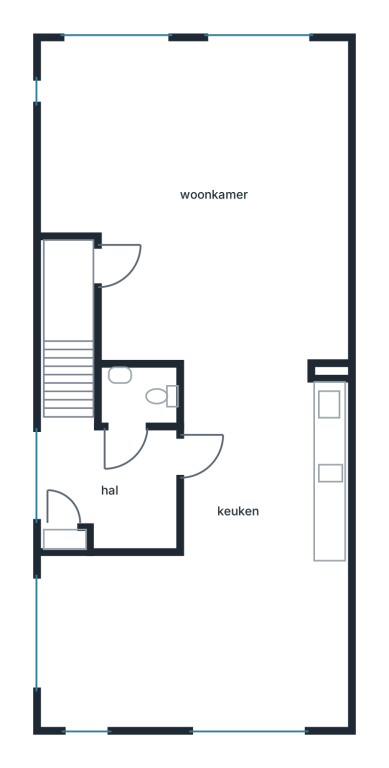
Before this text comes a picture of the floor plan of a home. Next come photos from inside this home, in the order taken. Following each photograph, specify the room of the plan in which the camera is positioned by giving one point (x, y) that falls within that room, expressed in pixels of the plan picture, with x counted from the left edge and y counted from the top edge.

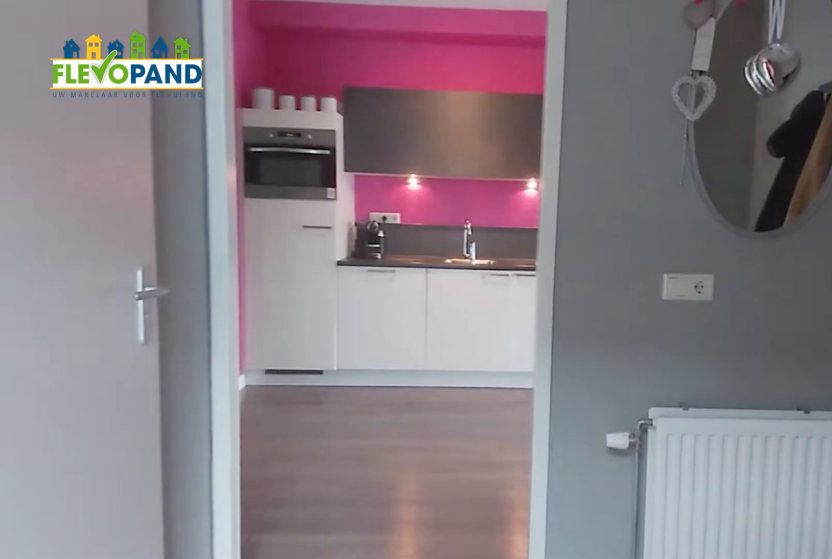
(112, 483)
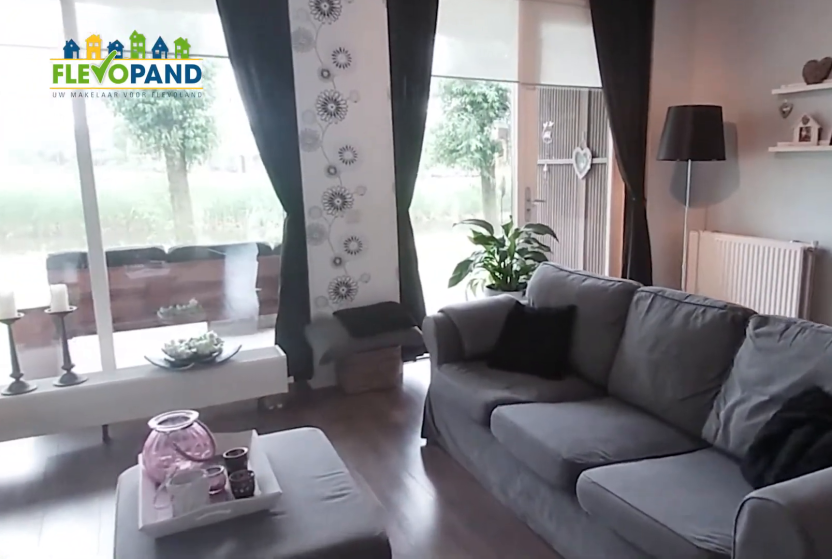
(206, 198)
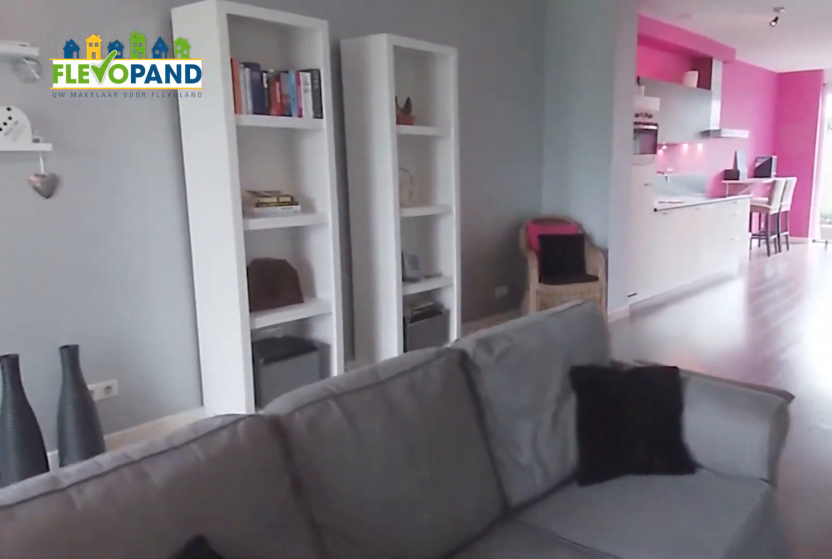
(206, 198)
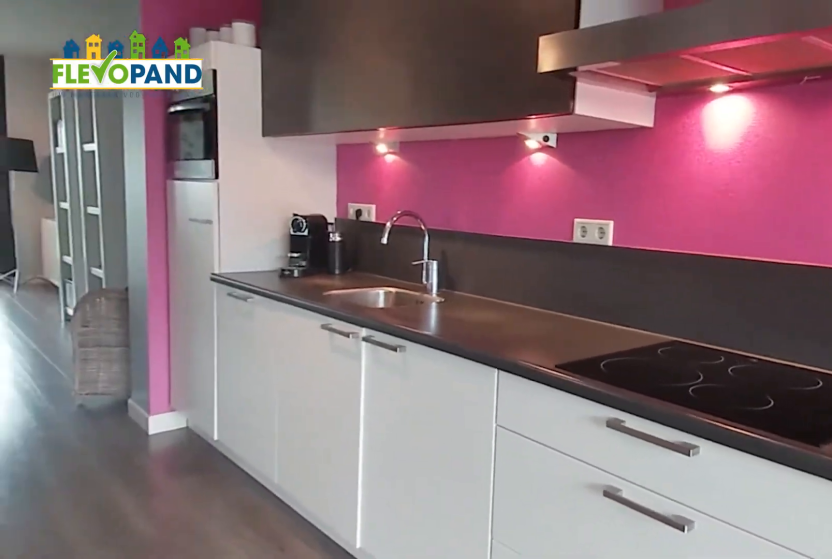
(120, 642)
